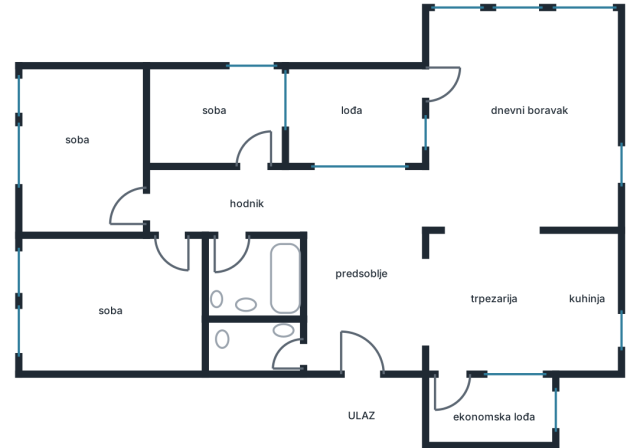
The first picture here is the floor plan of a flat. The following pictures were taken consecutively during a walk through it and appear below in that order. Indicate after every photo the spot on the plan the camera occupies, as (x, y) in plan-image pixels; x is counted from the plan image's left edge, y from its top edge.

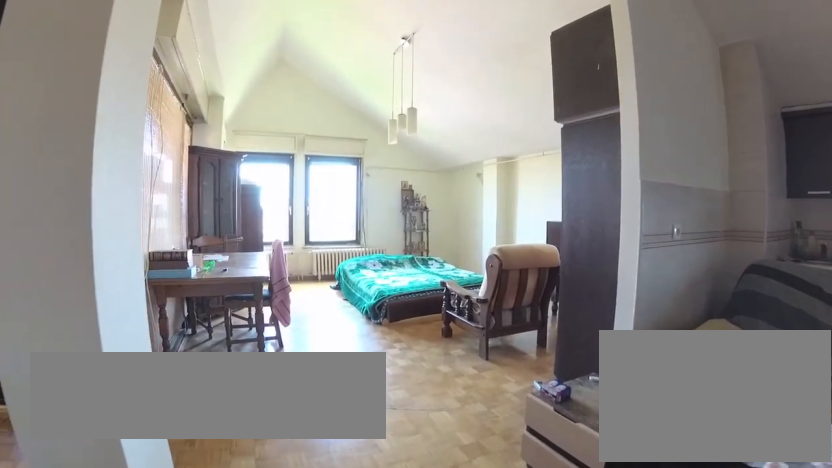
(447, 299)
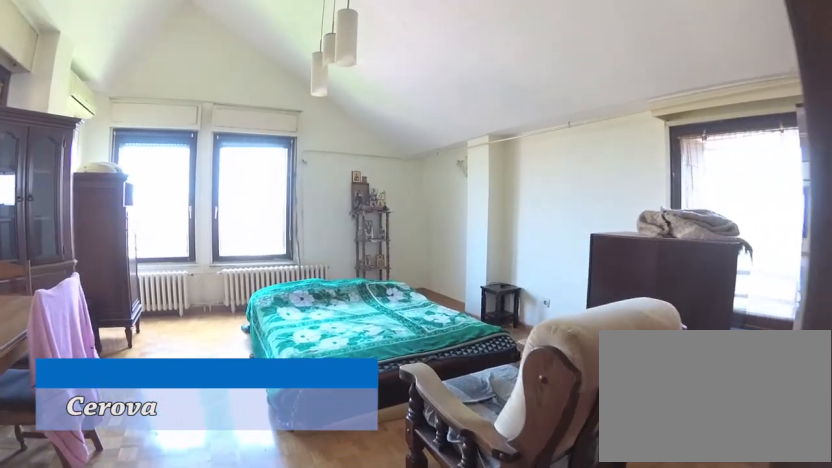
(505, 239)
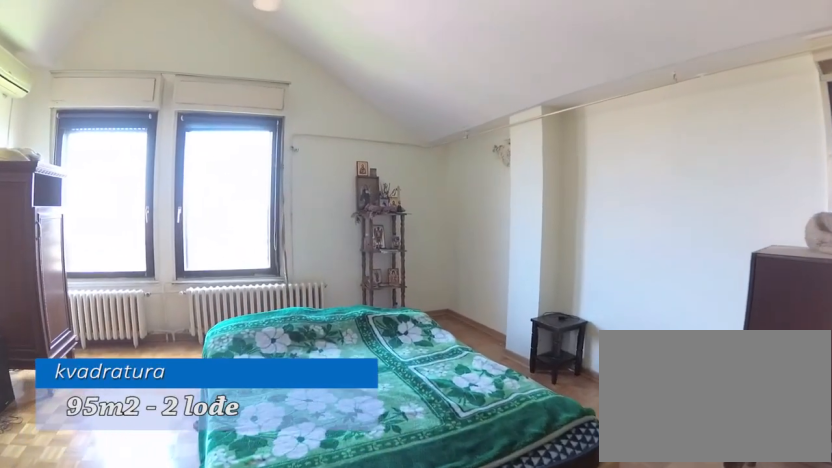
(521, 192)
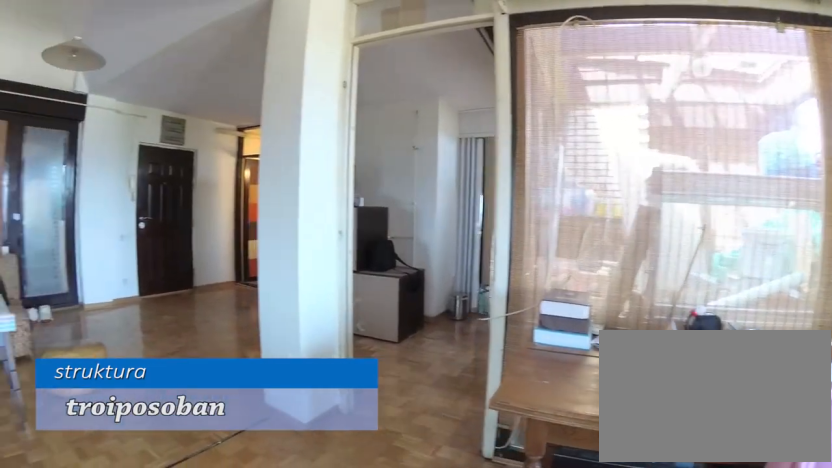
(541, 134)
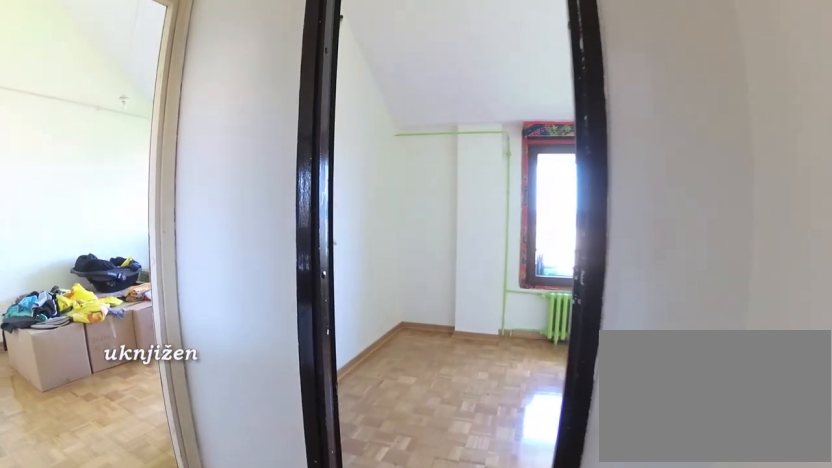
(215, 202)
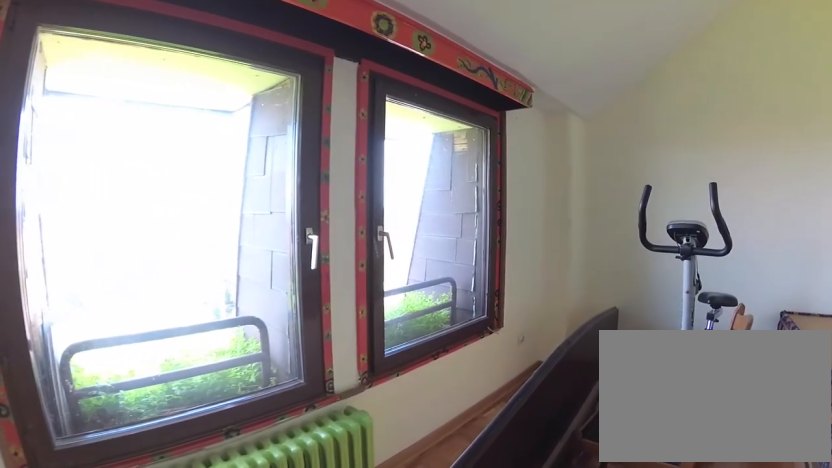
(65, 200)
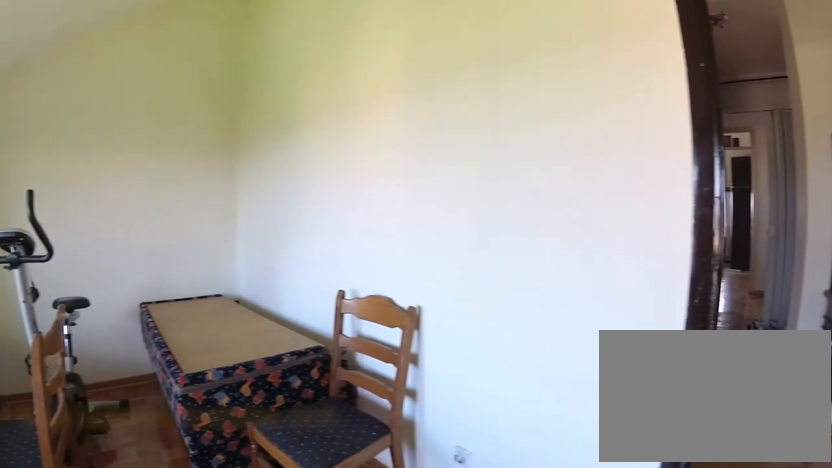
(43, 203)
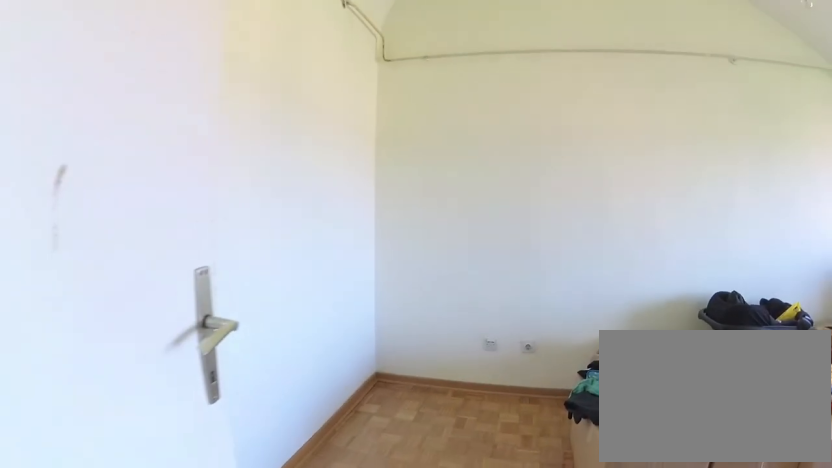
(171, 227)
